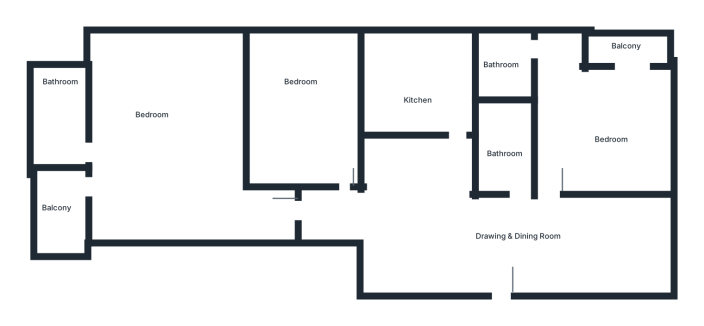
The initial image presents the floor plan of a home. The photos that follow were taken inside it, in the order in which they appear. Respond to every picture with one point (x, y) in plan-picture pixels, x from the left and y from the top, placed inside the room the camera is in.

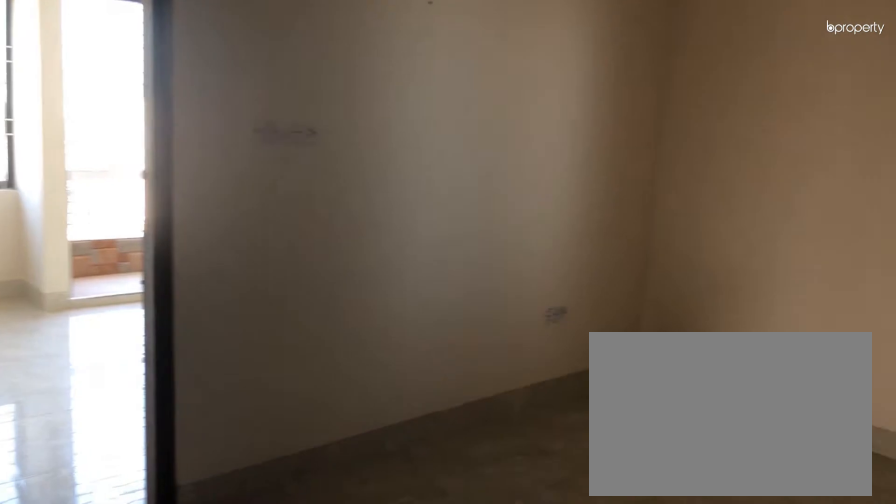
(499, 240)
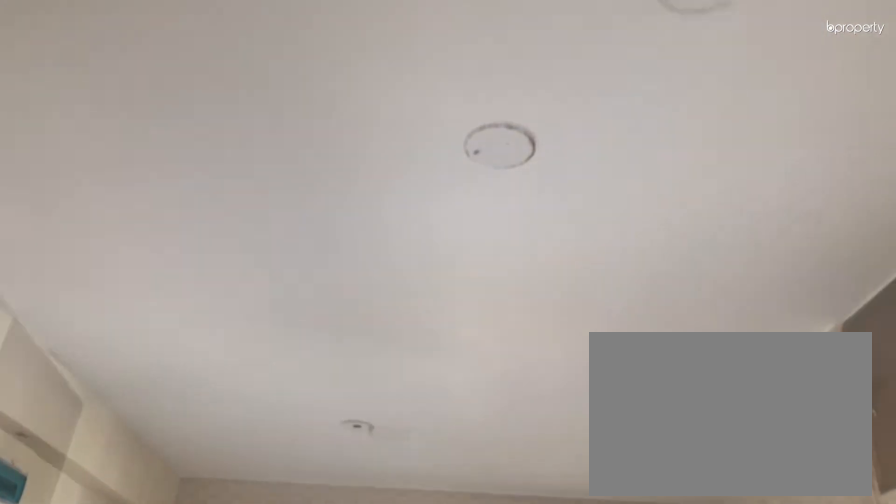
(499, 240)
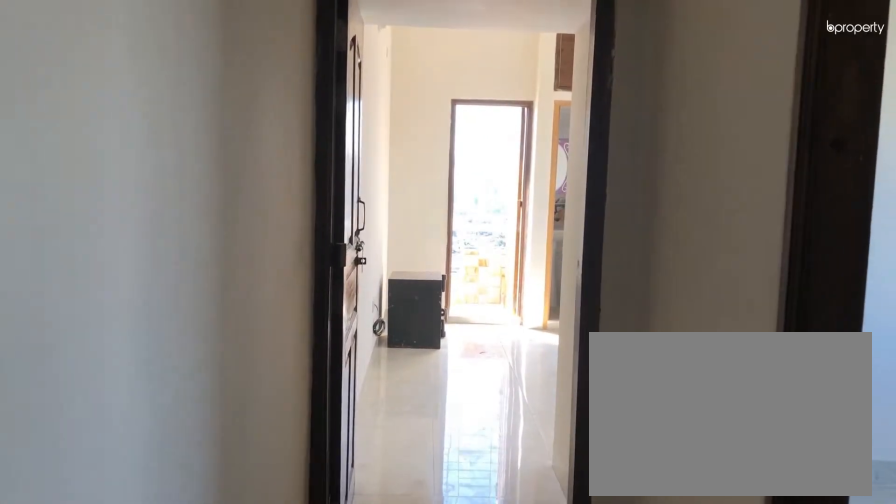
(336, 216)
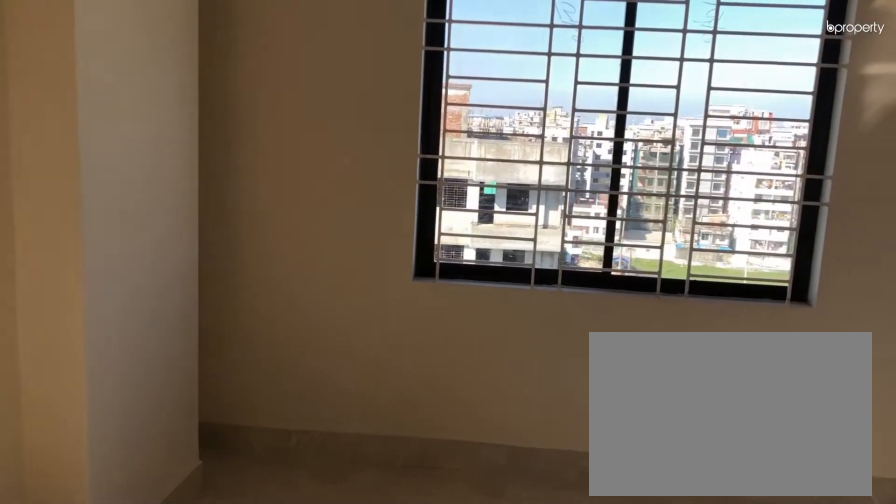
(164, 146)
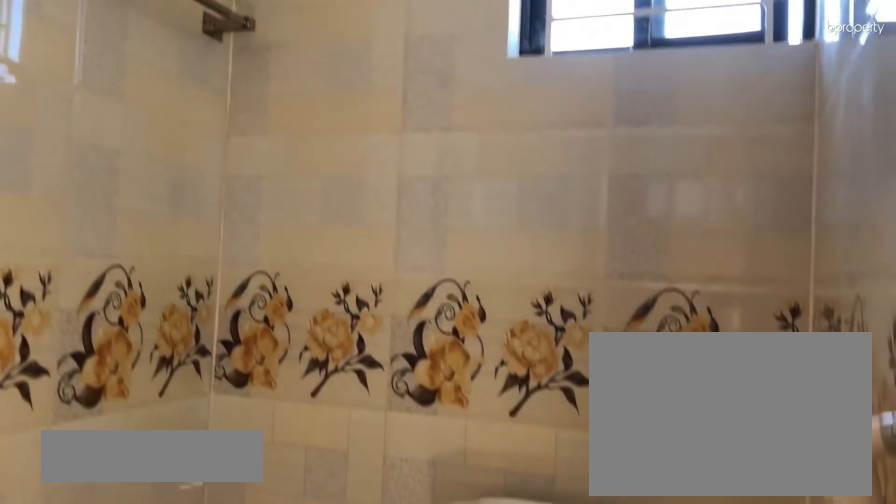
(57, 117)
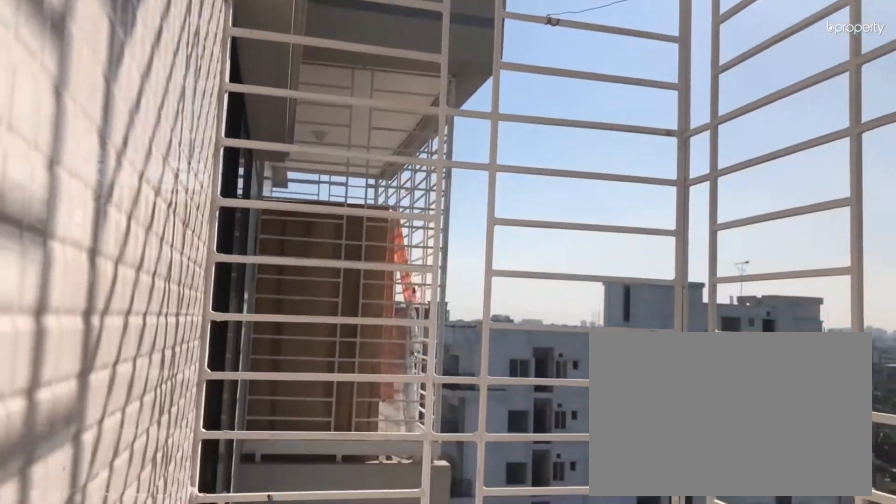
(59, 215)
